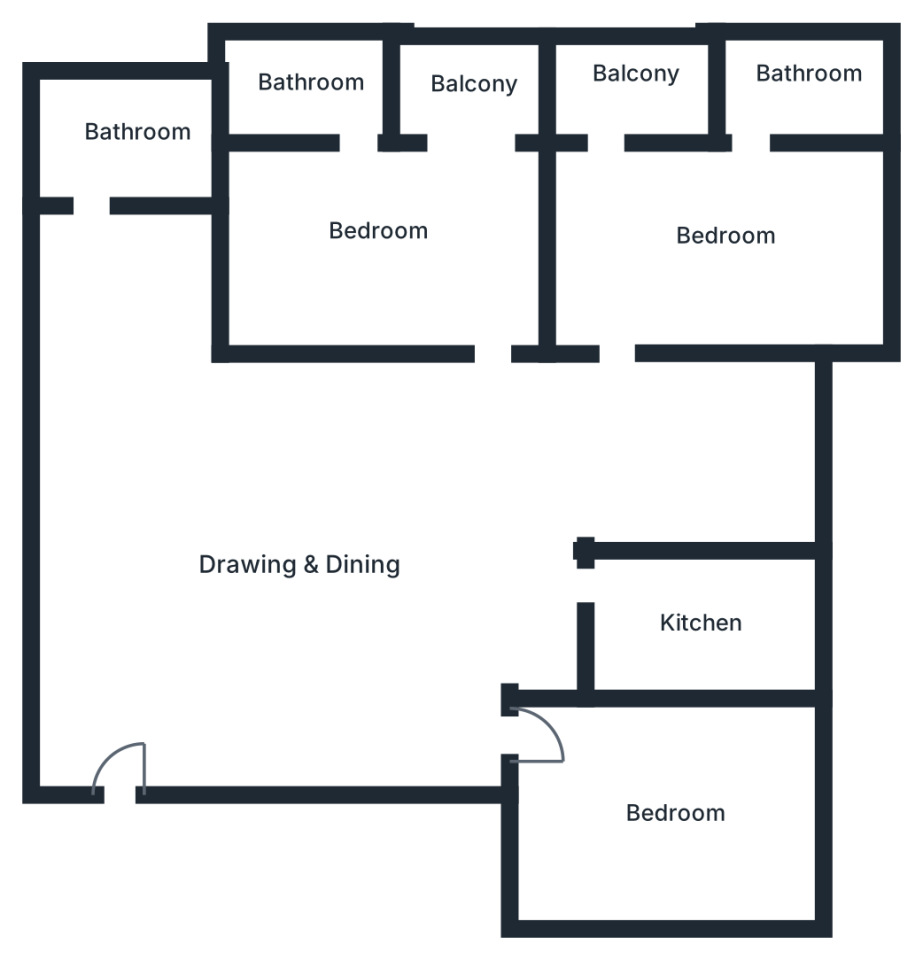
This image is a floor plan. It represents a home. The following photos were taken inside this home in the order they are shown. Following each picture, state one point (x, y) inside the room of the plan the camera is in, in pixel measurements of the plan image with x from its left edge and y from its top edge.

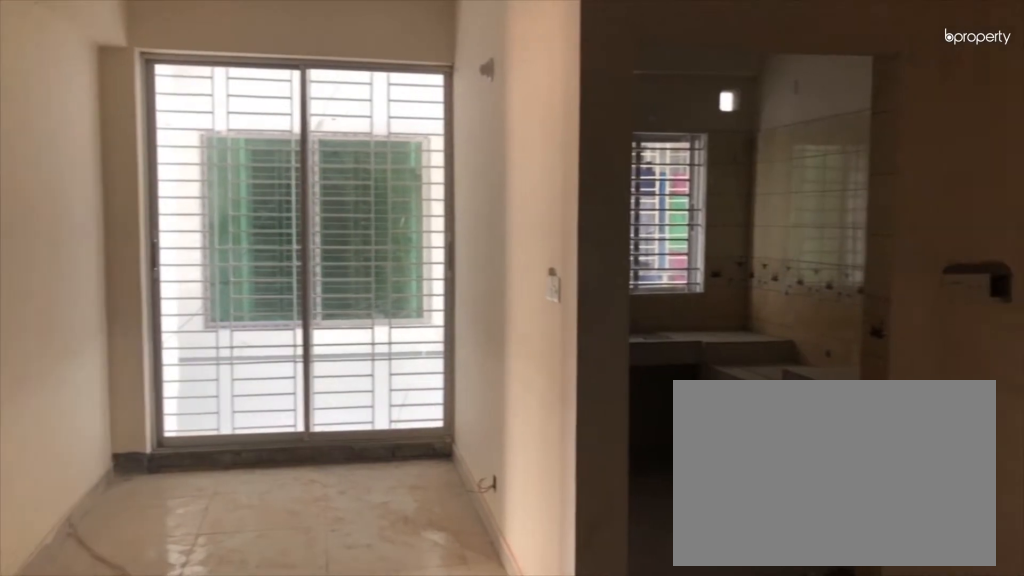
(292, 541)
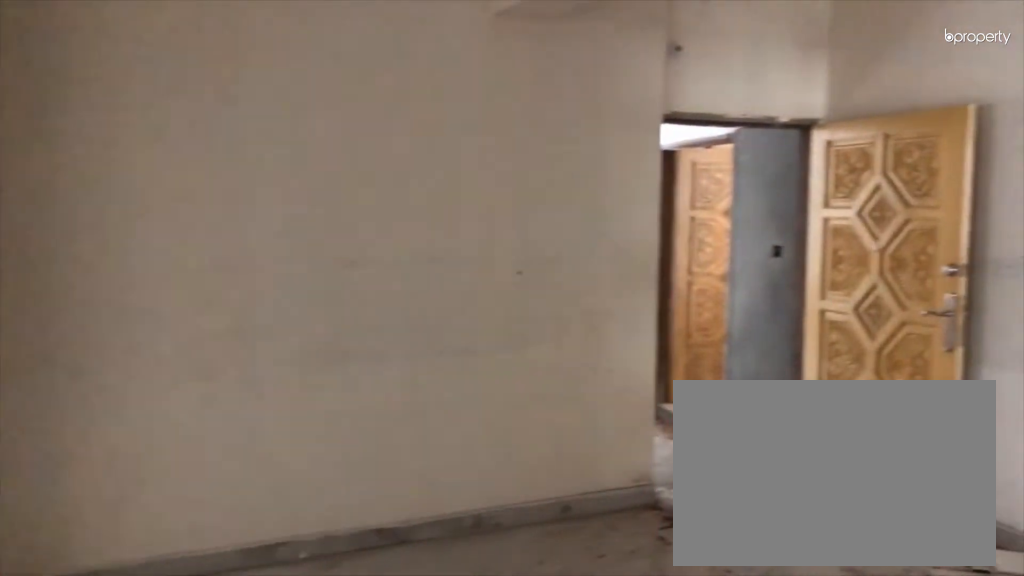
(292, 541)
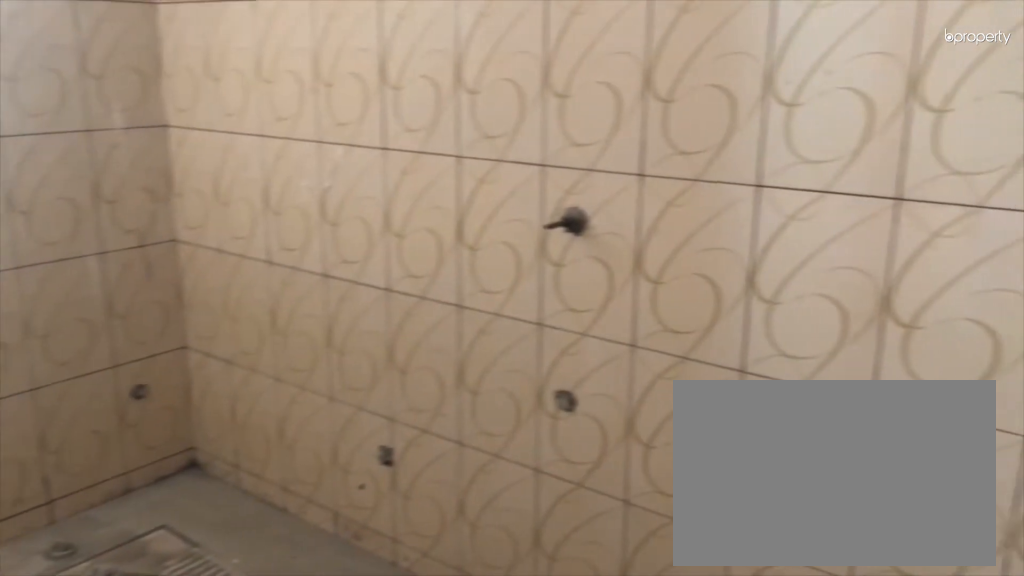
(137, 133)
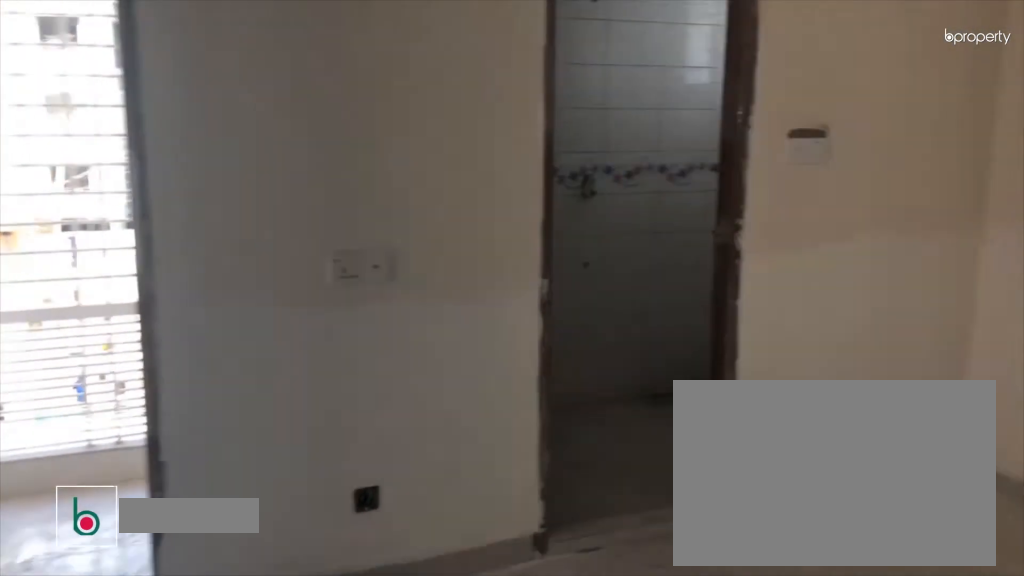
(731, 239)
